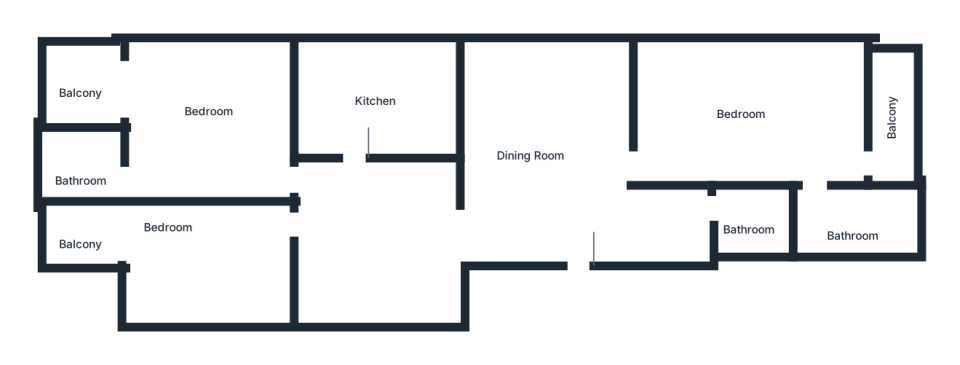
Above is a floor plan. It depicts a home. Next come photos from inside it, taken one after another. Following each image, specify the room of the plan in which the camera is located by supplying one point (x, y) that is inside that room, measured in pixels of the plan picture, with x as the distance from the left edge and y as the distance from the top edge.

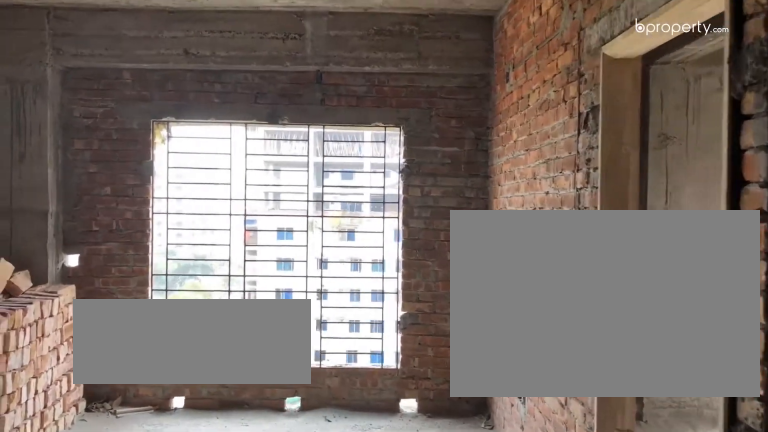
(570, 218)
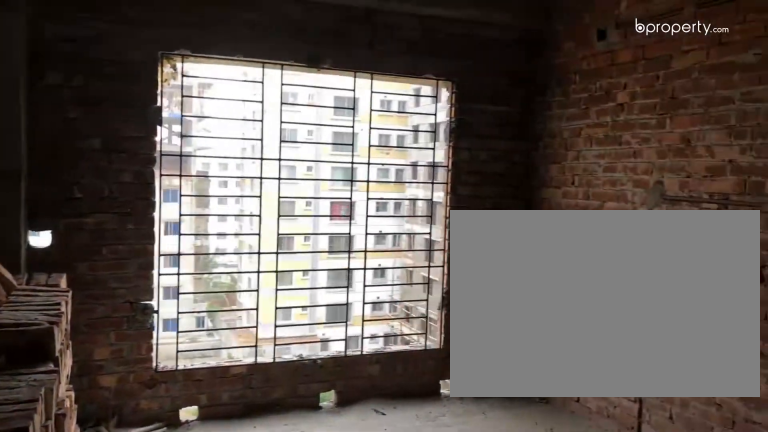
(565, 162)
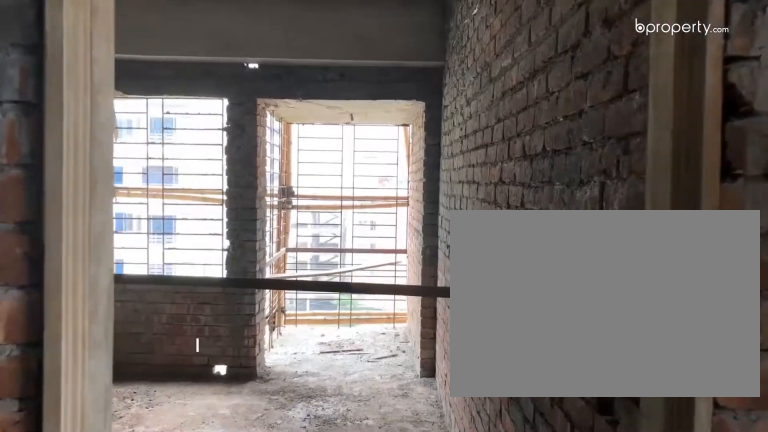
(196, 258)
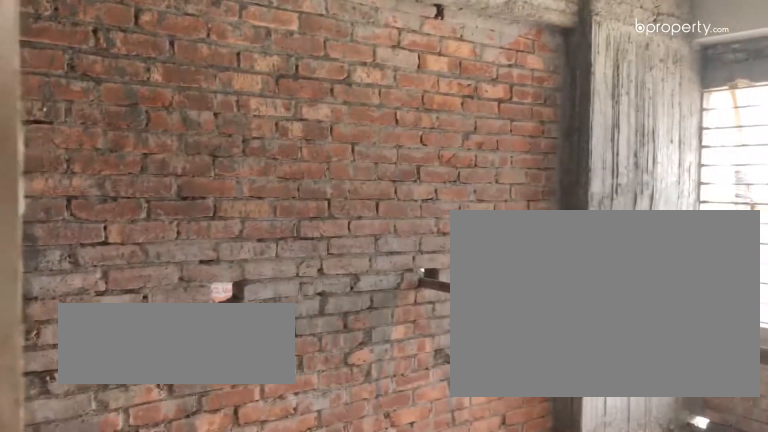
(196, 258)
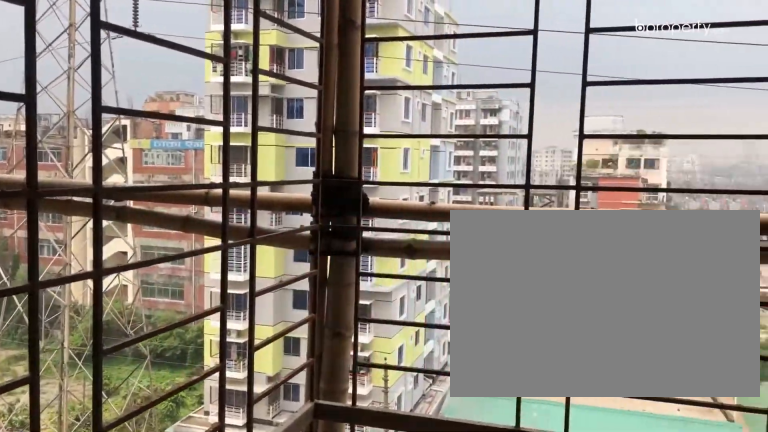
(88, 232)
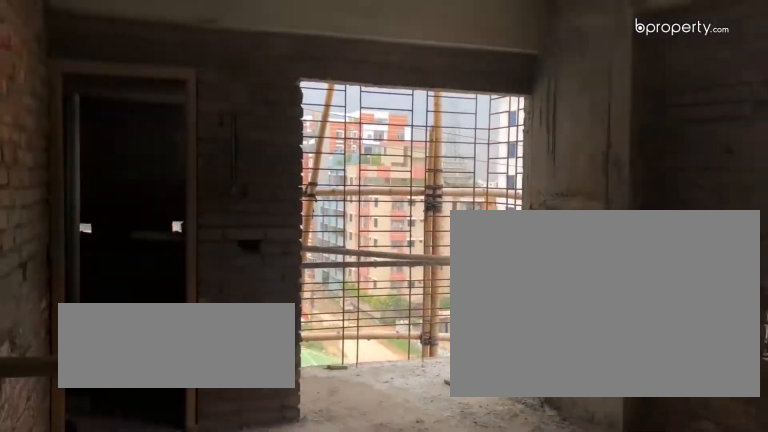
(203, 118)
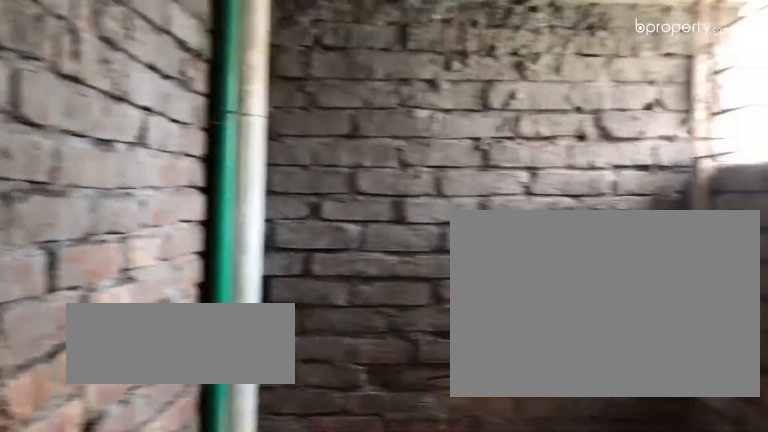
(100, 176)
